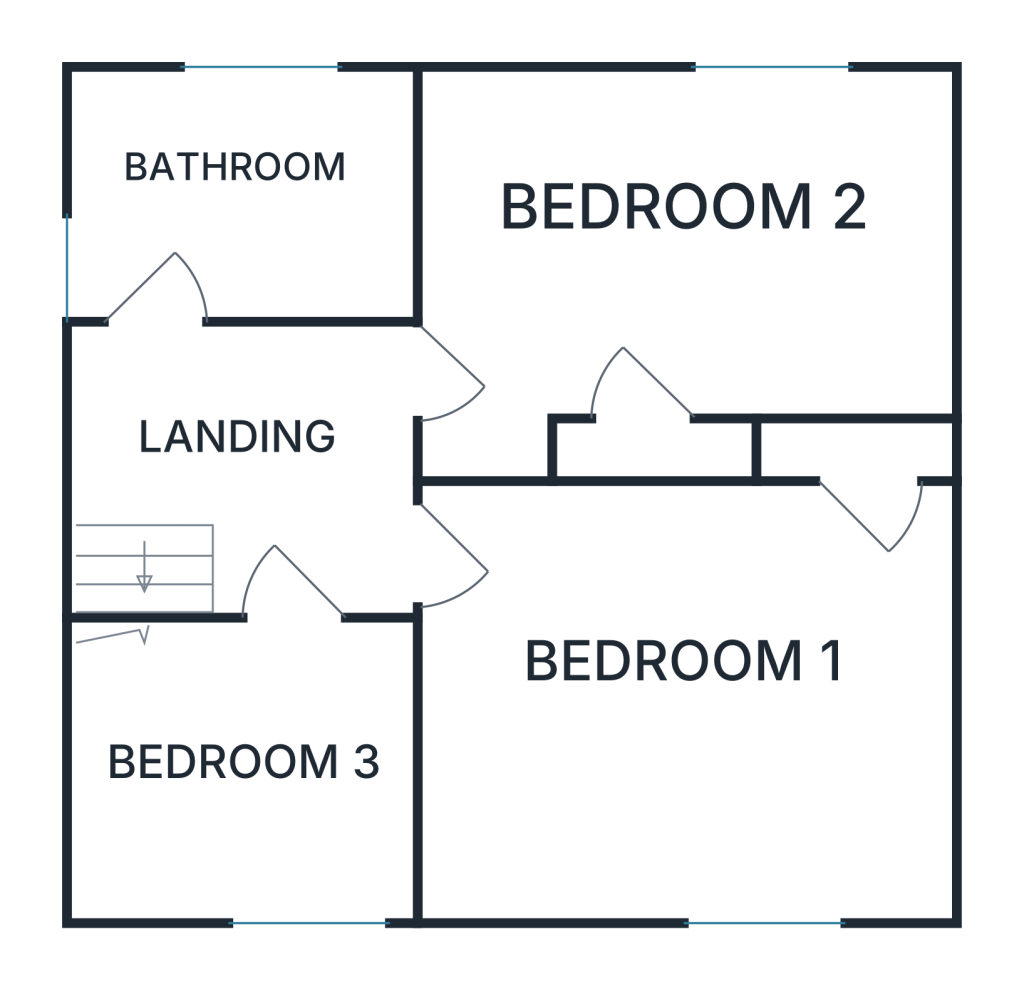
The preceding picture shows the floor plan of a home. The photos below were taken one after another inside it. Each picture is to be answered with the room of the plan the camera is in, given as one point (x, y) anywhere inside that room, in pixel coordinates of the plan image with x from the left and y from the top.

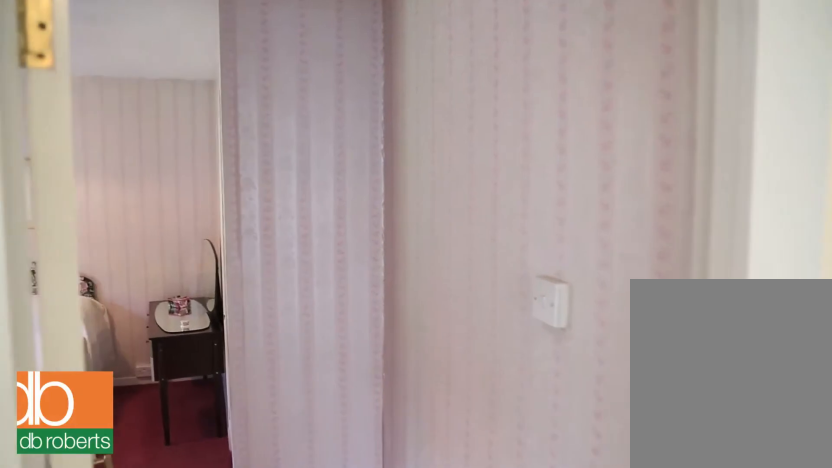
(685, 250)
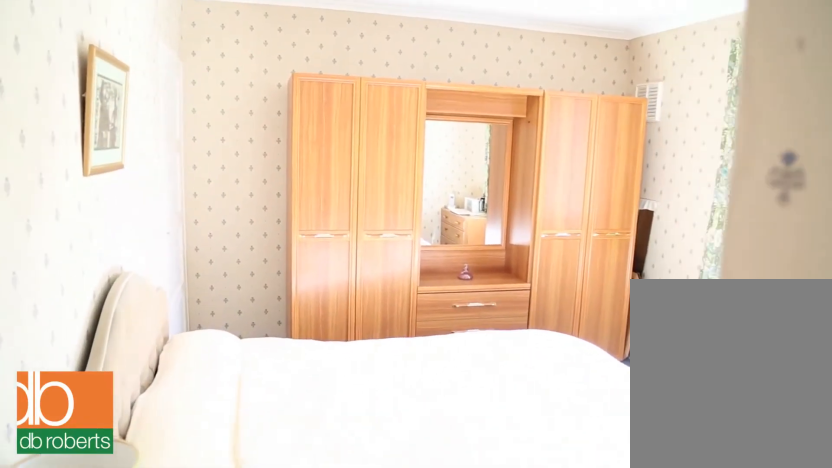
(685, 684)
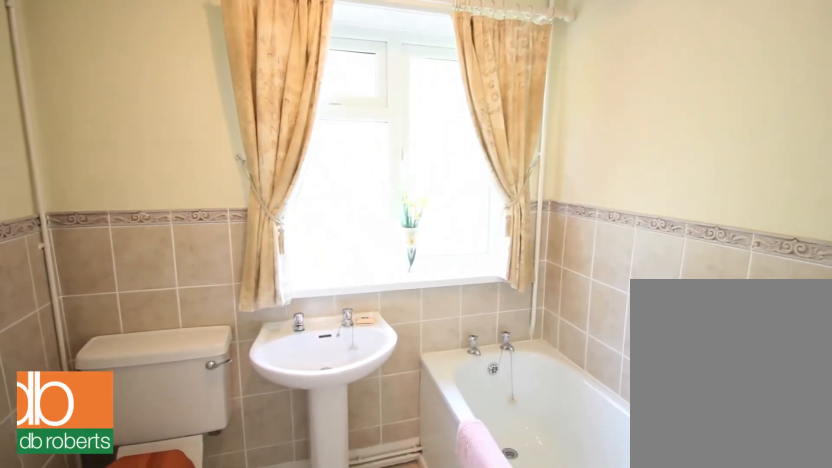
(249, 191)
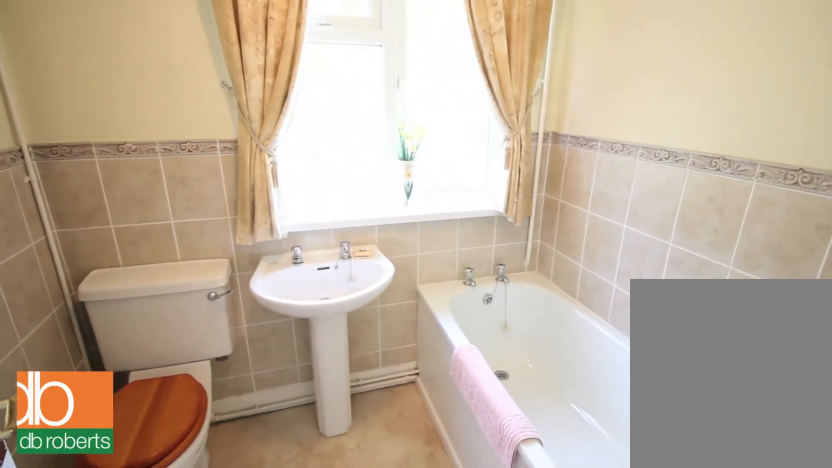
(249, 191)
